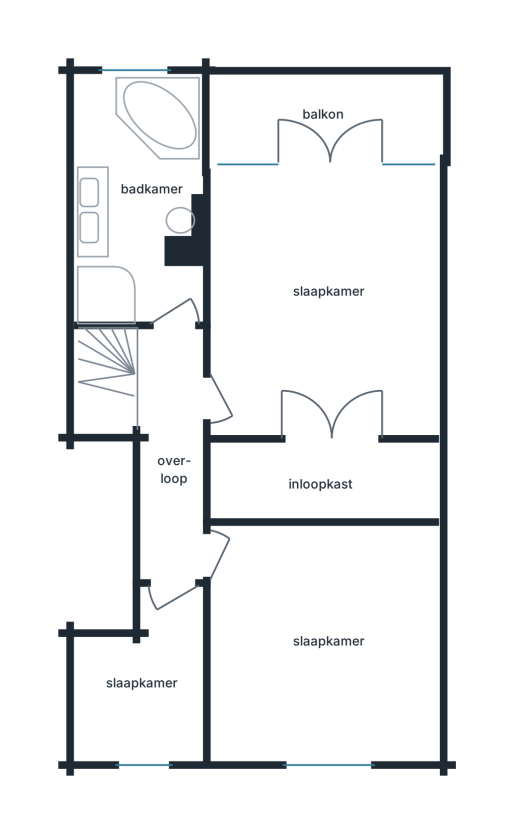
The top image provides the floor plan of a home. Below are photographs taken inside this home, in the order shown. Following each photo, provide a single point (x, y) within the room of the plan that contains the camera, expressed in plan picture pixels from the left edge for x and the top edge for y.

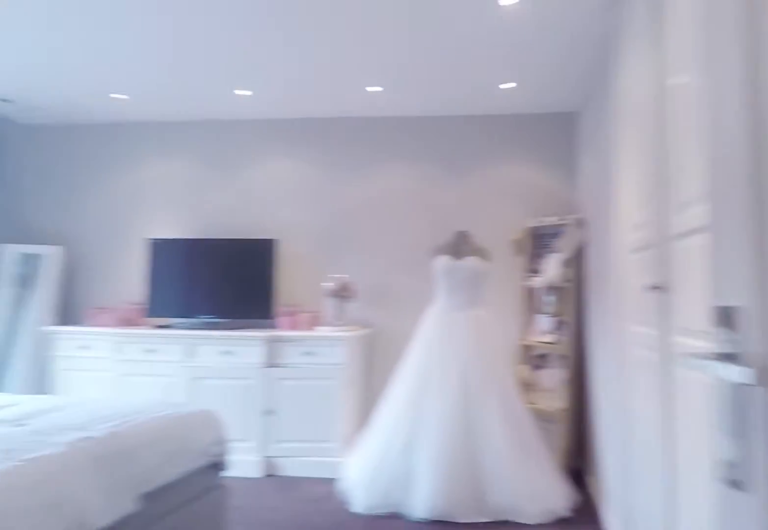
(324, 354)
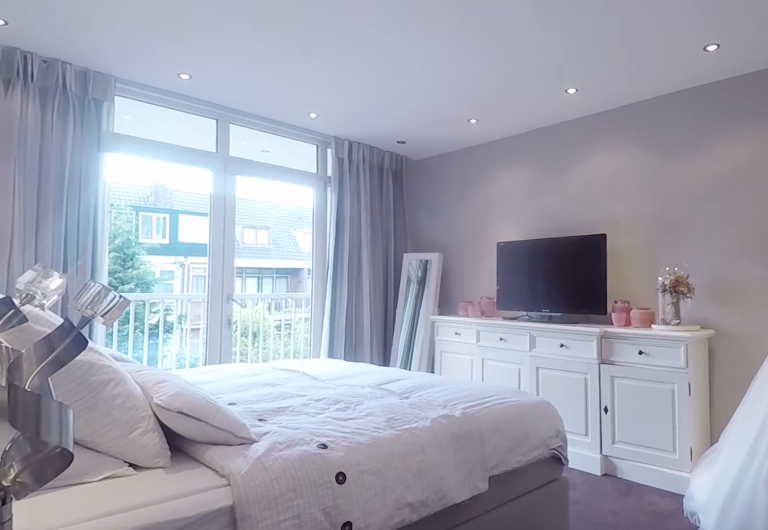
(324, 354)
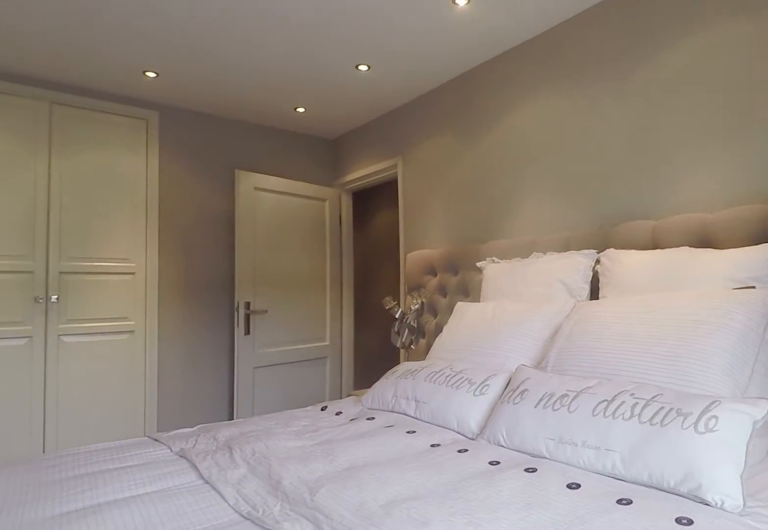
(324, 354)
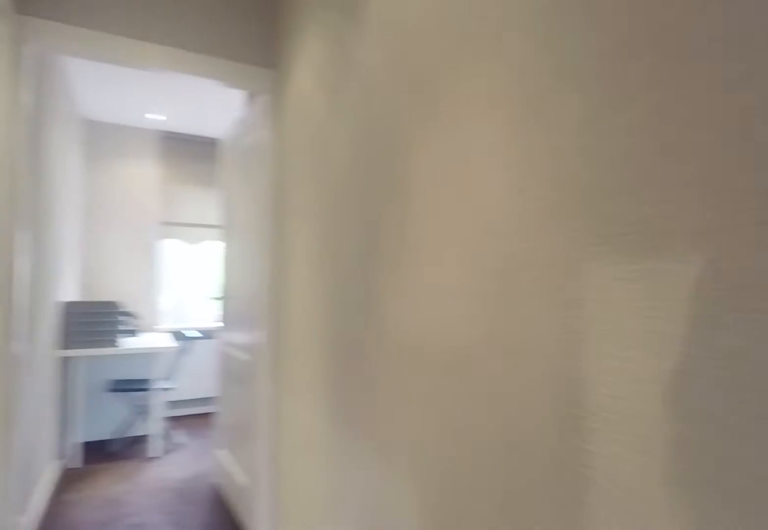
(172, 451)
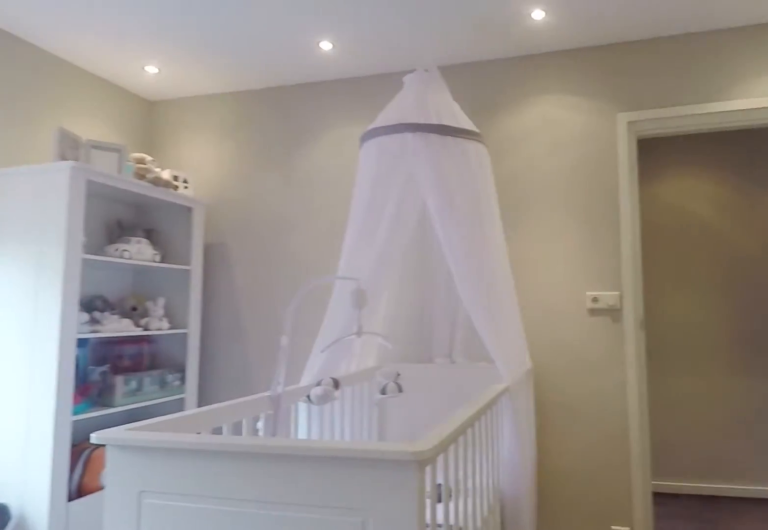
(259, 678)
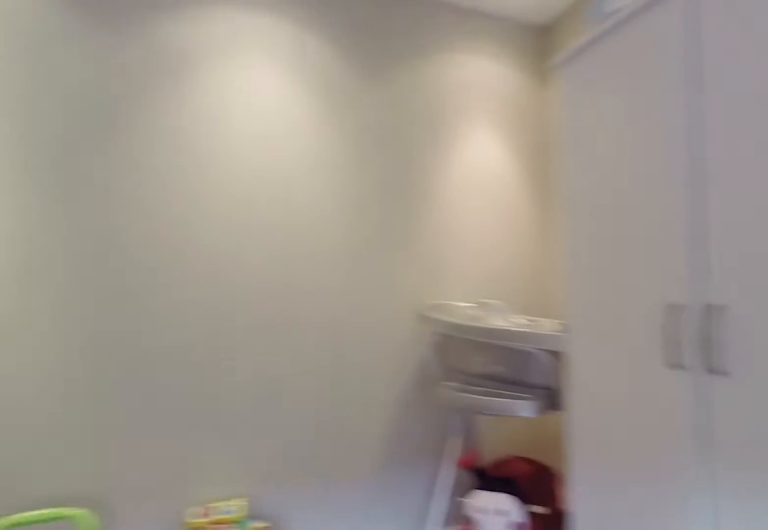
(259, 678)
